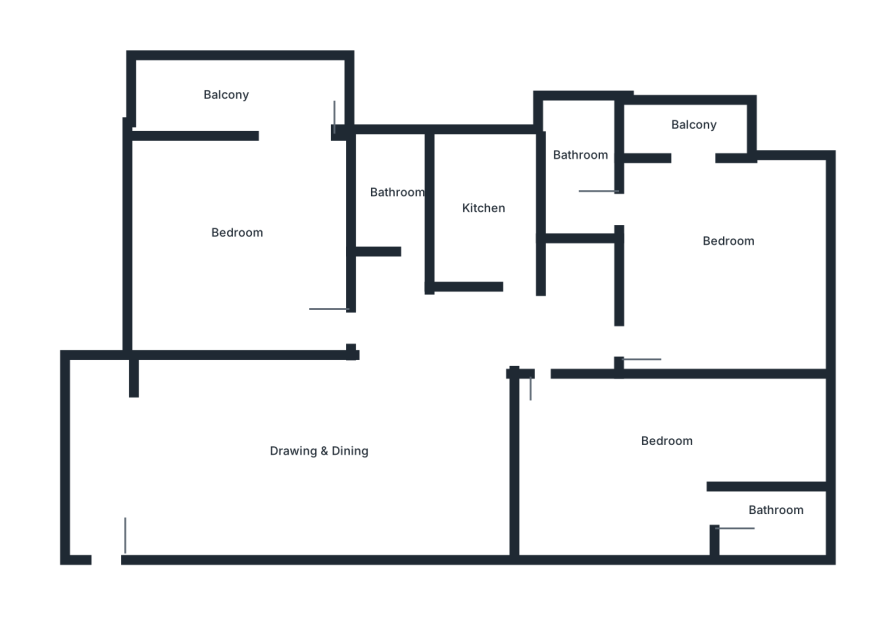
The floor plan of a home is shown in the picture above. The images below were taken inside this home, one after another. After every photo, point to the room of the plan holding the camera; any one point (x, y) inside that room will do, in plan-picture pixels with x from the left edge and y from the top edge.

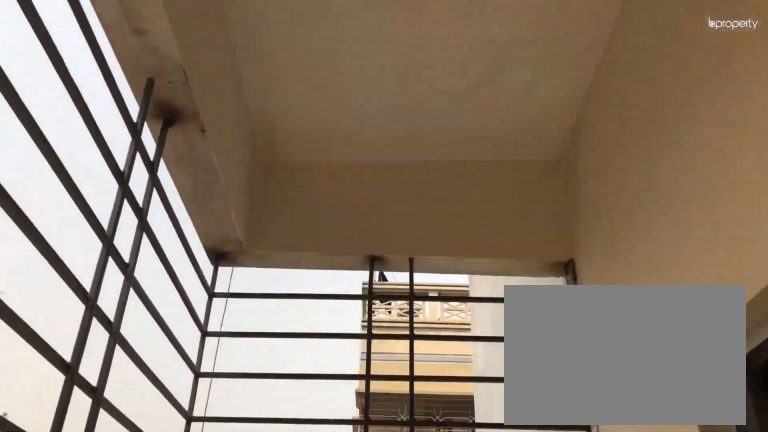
(687, 127)
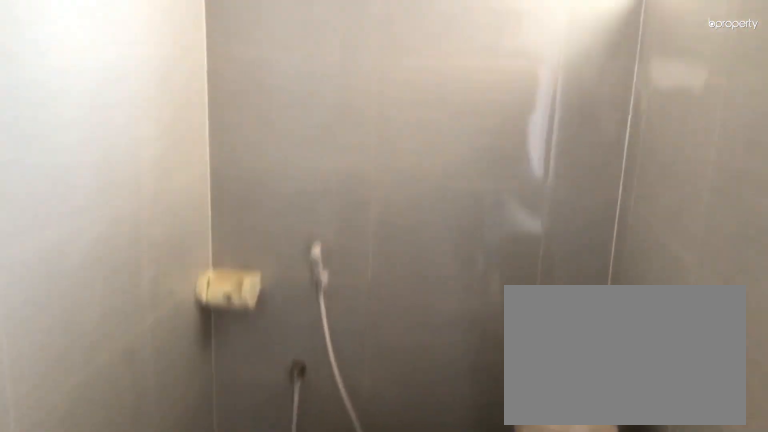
(570, 179)
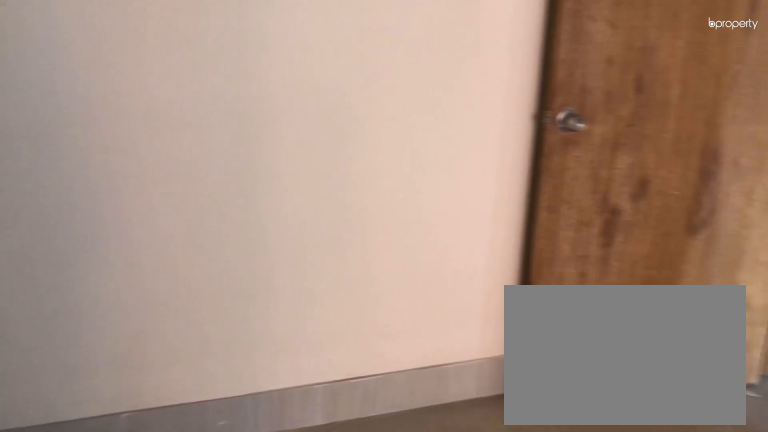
(628, 461)
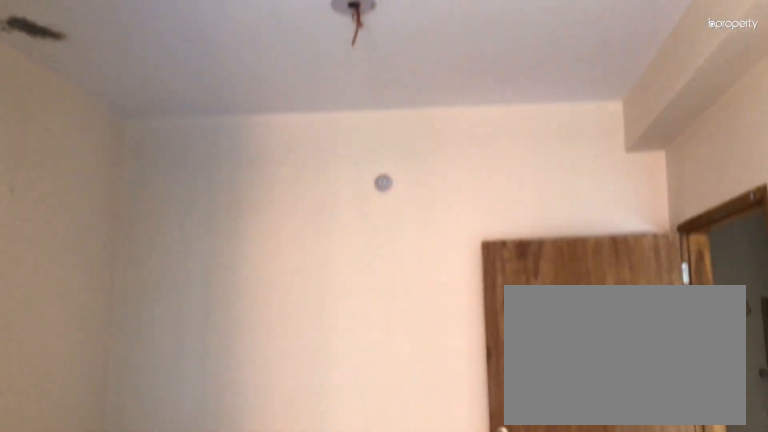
(628, 461)
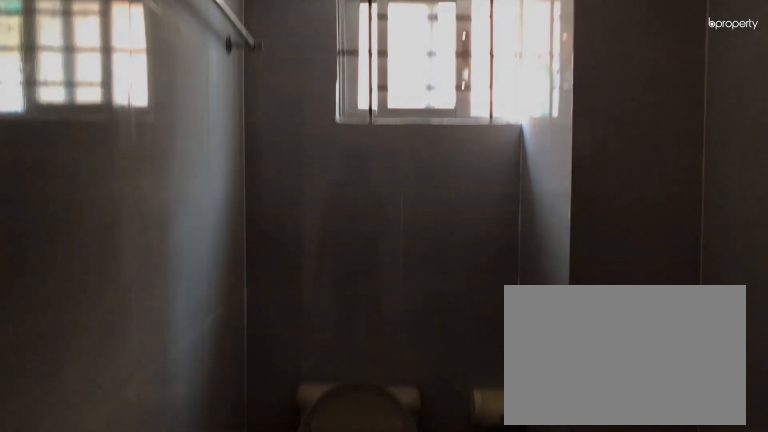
(781, 527)
